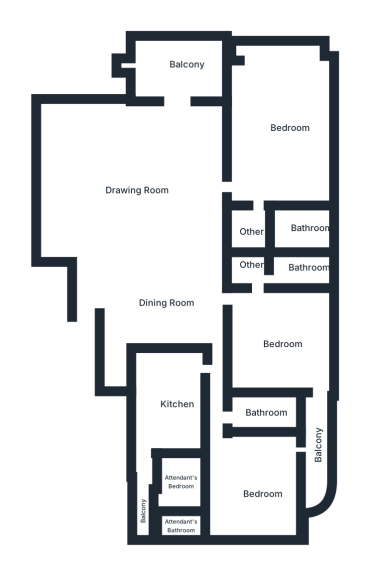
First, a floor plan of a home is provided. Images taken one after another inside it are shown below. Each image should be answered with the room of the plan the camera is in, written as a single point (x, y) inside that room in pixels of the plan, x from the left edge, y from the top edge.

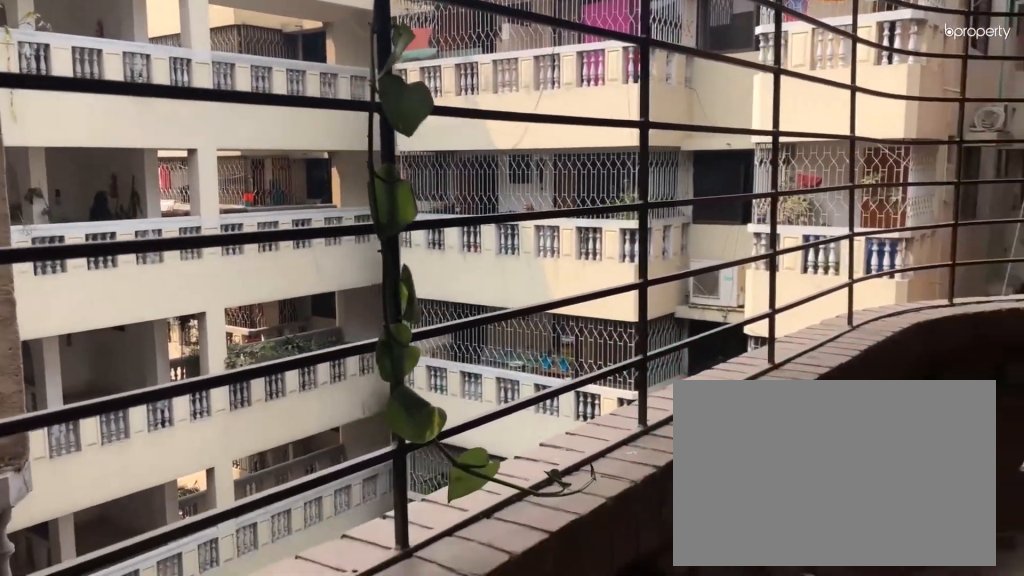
(314, 441)
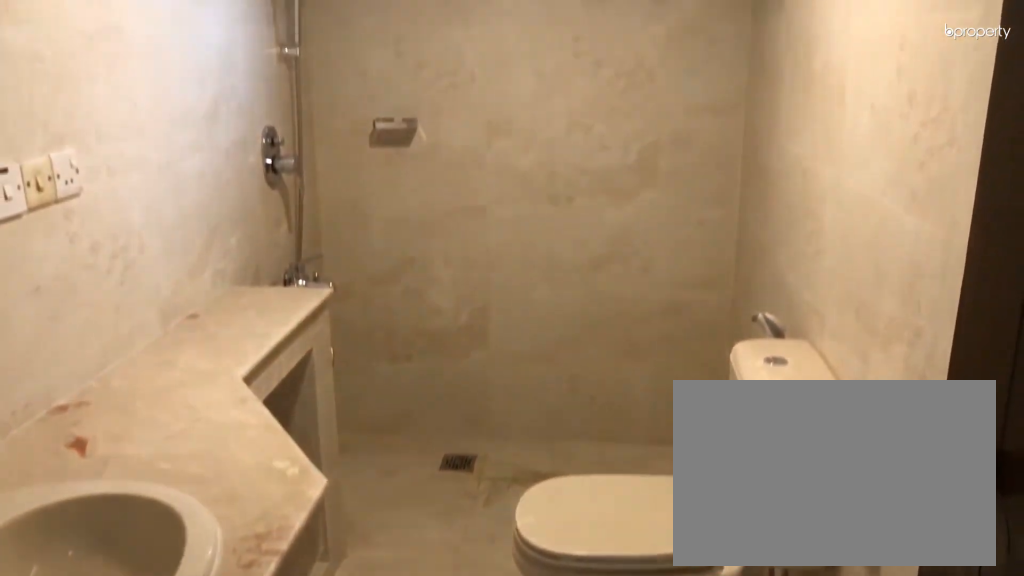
(261, 412)
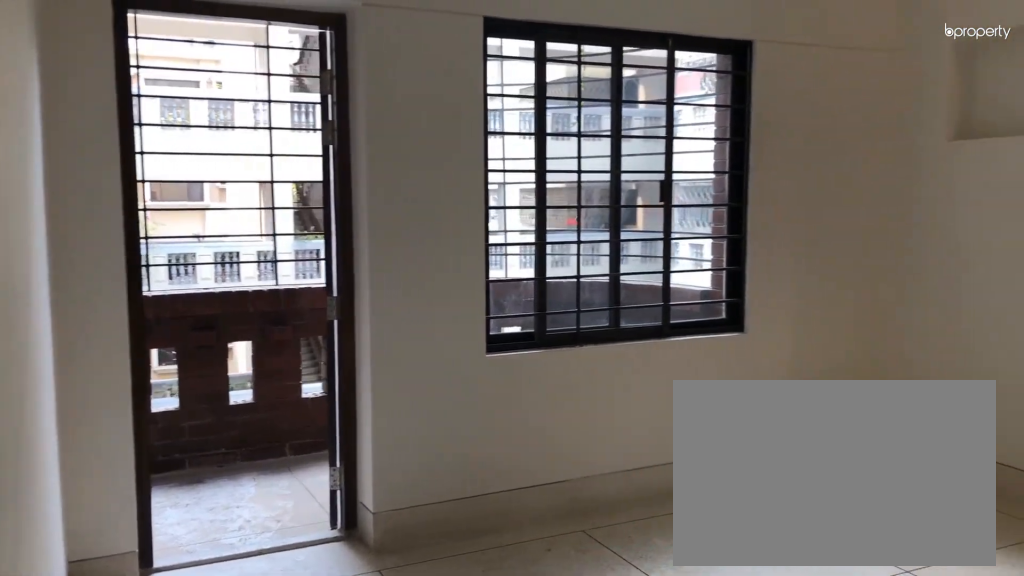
(254, 483)
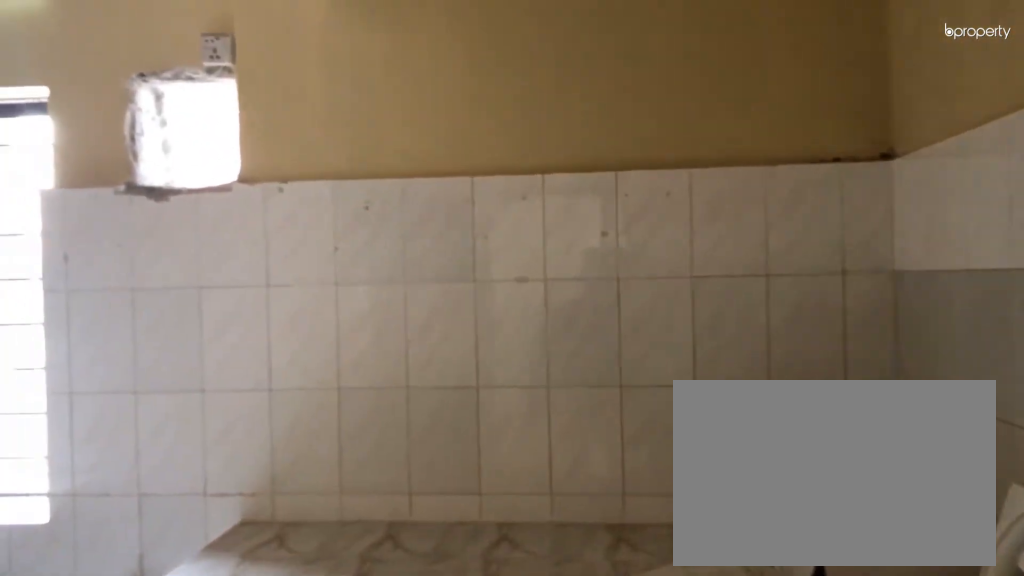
(168, 401)
